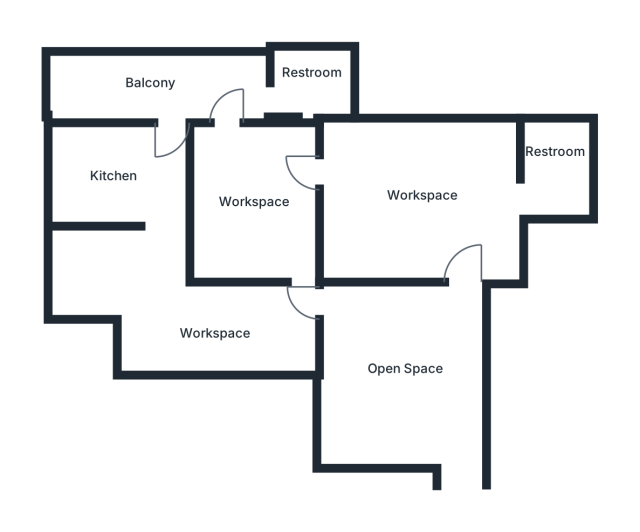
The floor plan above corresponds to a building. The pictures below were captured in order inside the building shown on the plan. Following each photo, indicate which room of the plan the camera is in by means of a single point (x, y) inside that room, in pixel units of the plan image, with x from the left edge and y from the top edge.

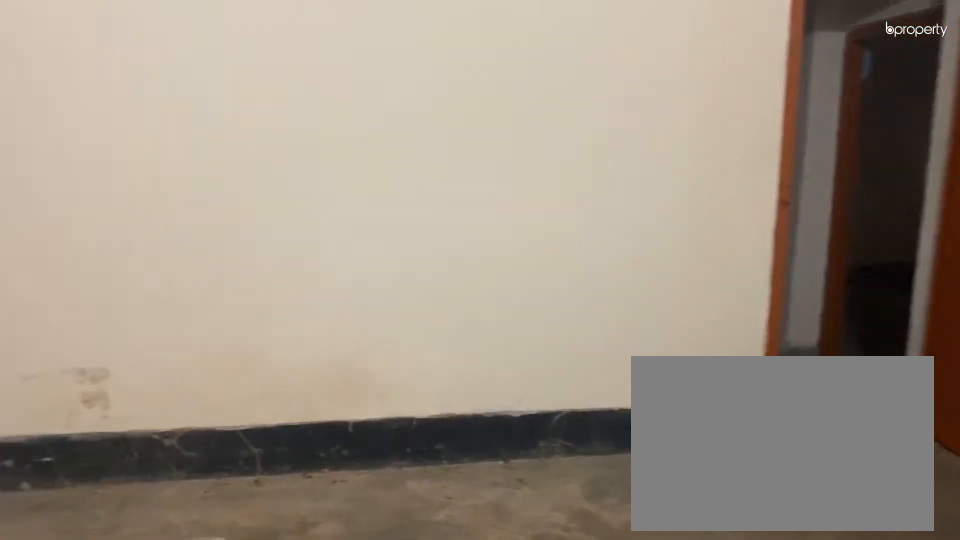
(400, 364)
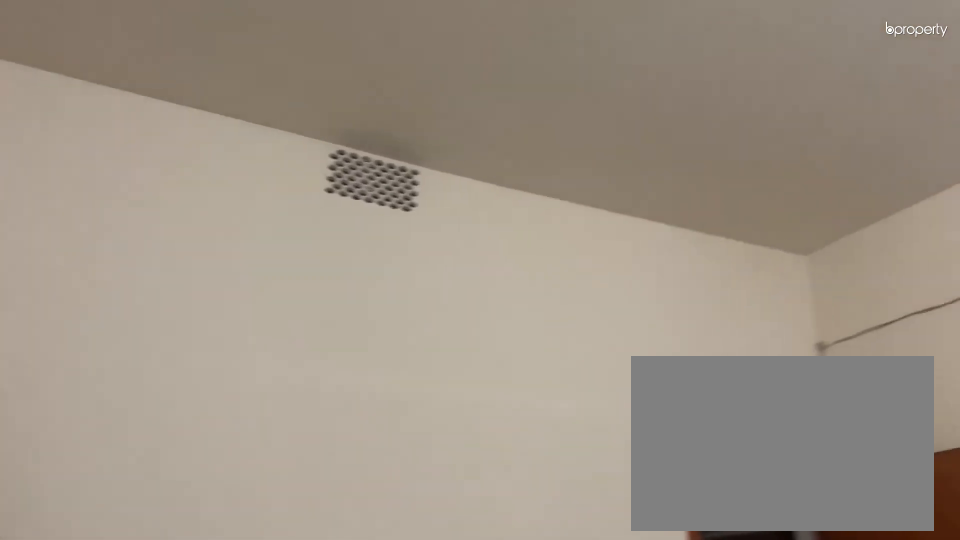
(400, 364)
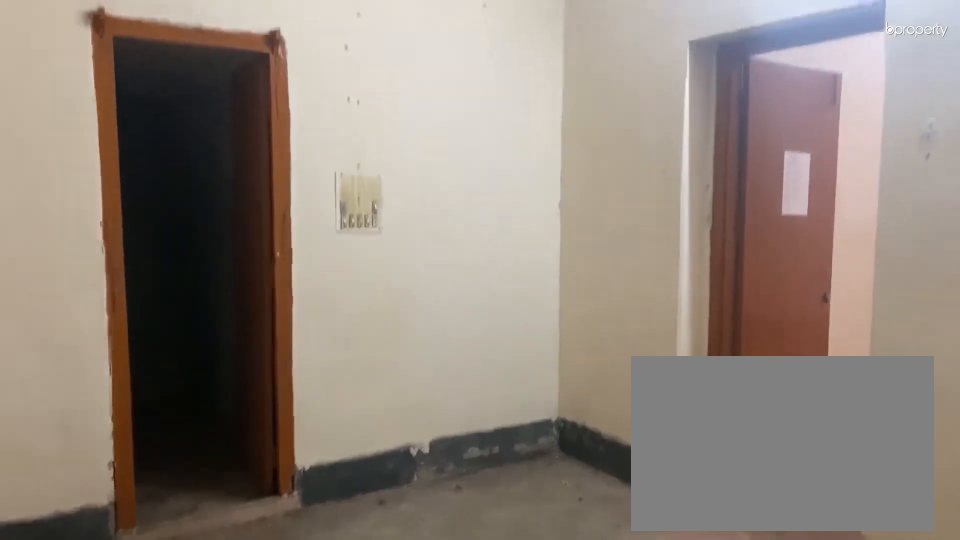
(416, 191)
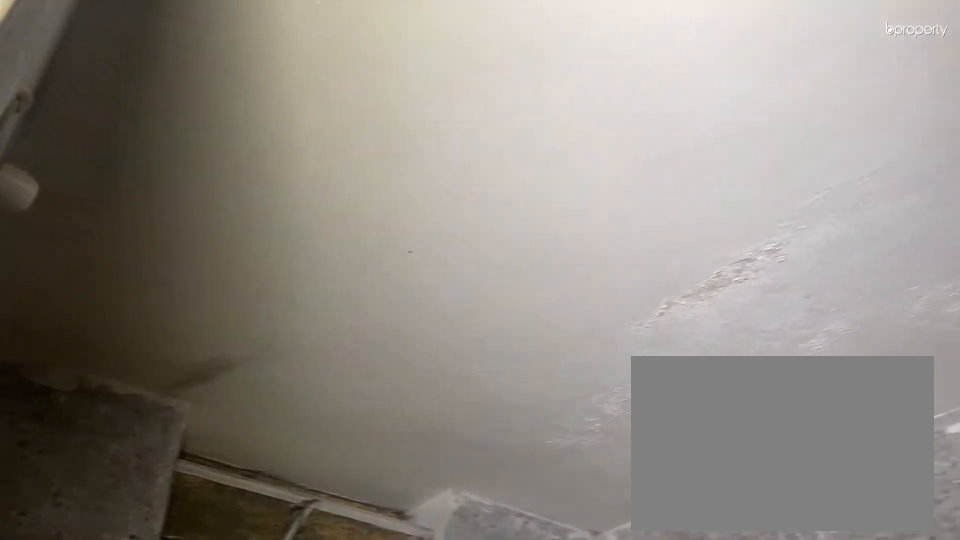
(553, 165)
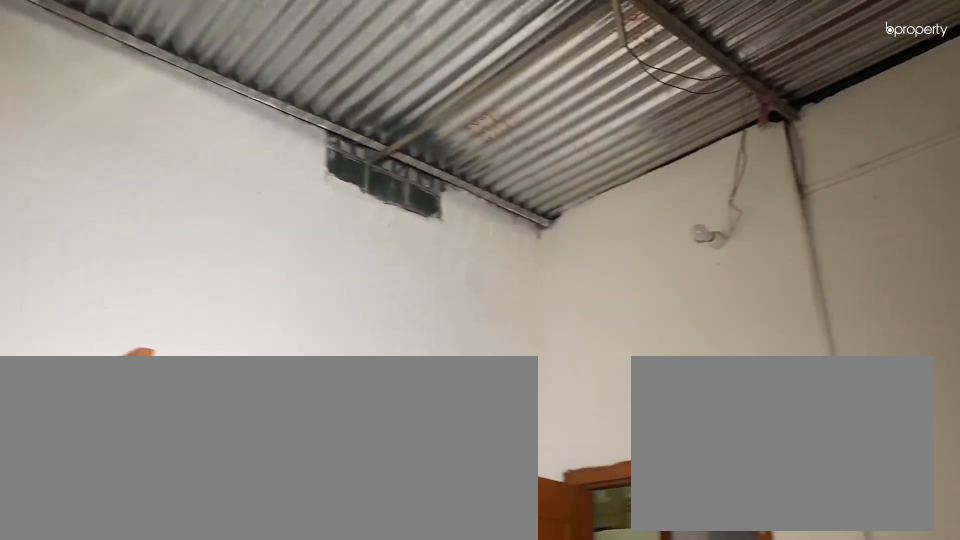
(248, 198)
